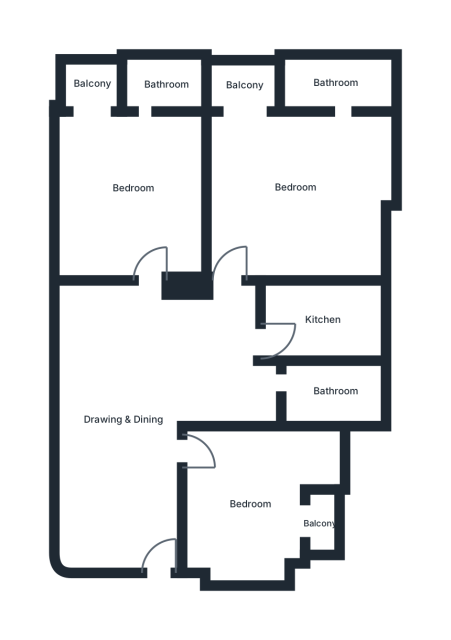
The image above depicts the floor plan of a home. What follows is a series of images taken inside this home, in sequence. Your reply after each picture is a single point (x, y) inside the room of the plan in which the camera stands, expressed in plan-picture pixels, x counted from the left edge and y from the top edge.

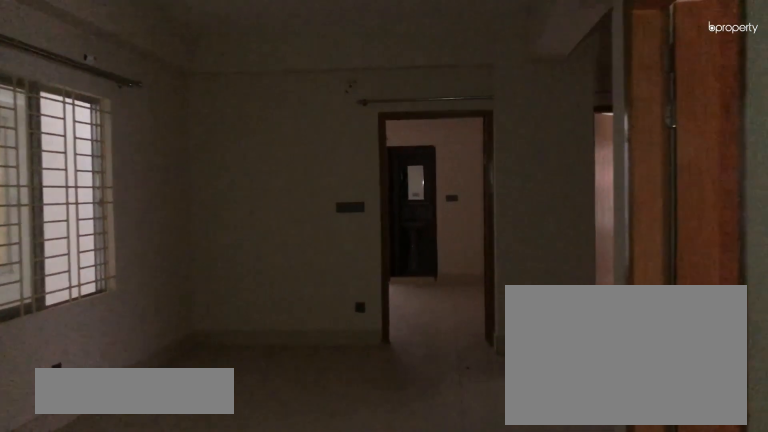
(152, 555)
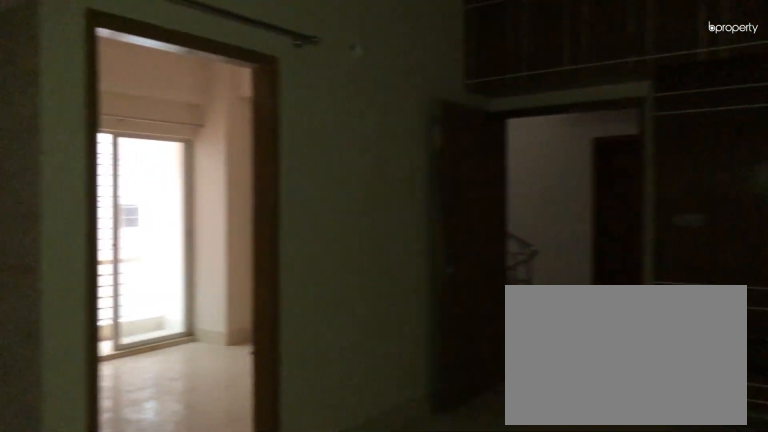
(128, 417)
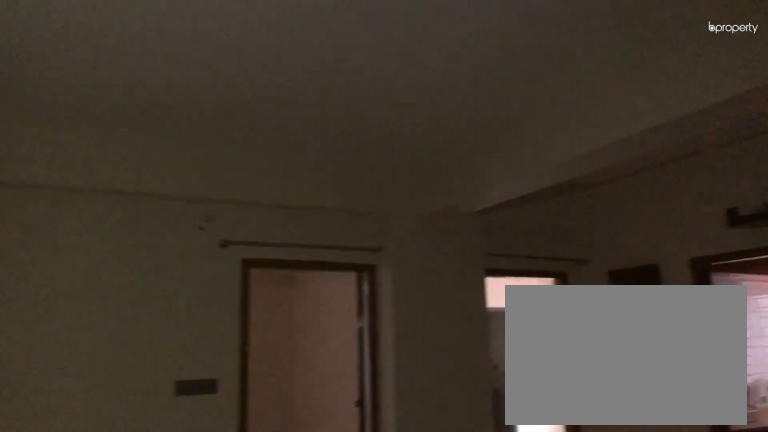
(128, 417)
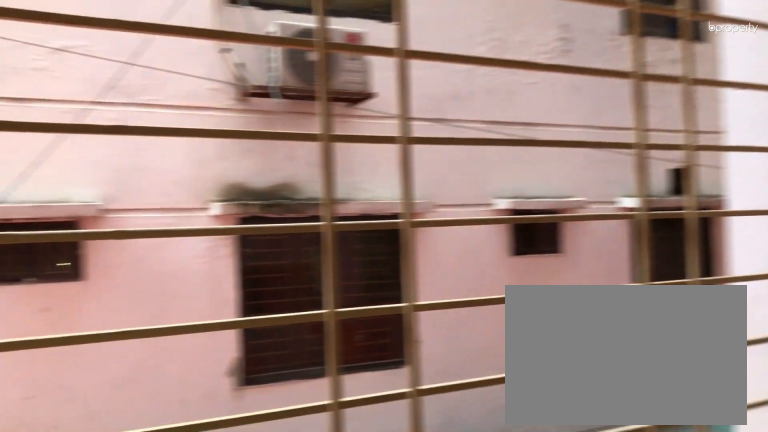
(322, 525)
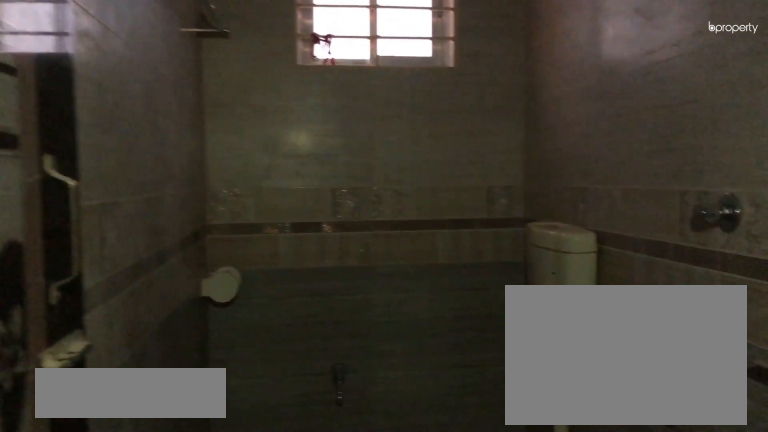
(337, 391)
